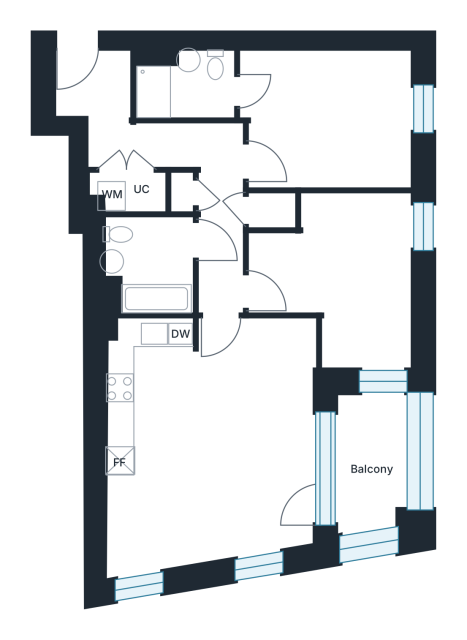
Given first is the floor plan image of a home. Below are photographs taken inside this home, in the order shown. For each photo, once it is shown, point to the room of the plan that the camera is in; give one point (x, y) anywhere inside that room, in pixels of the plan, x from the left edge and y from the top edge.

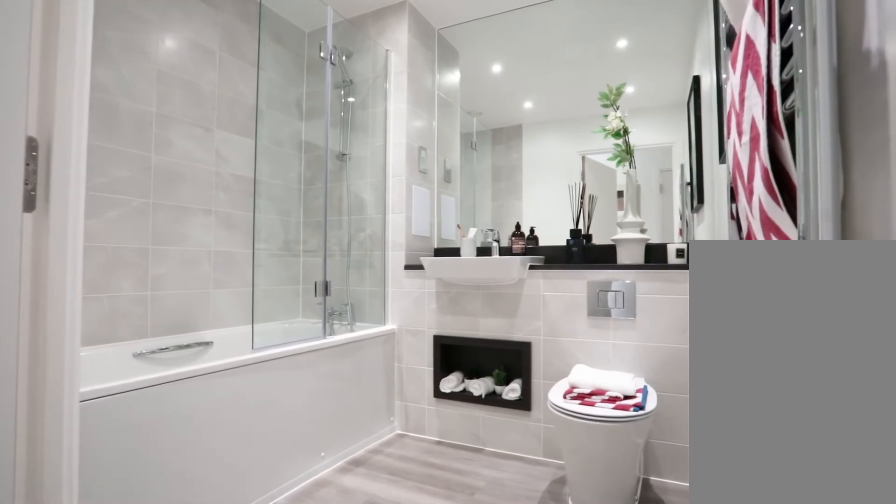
(151, 263)
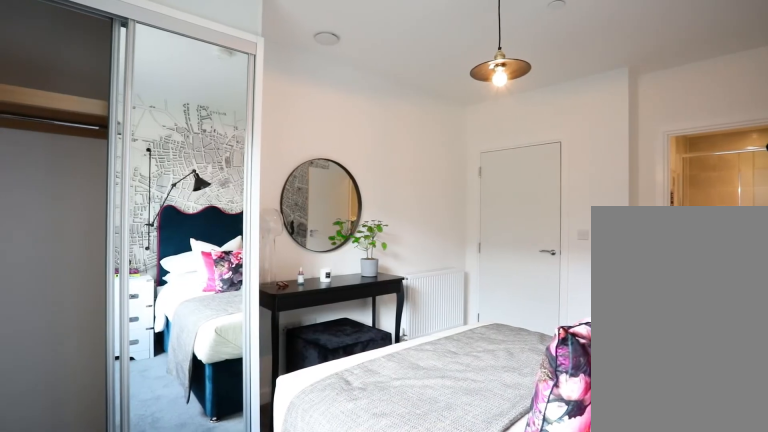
(328, 118)
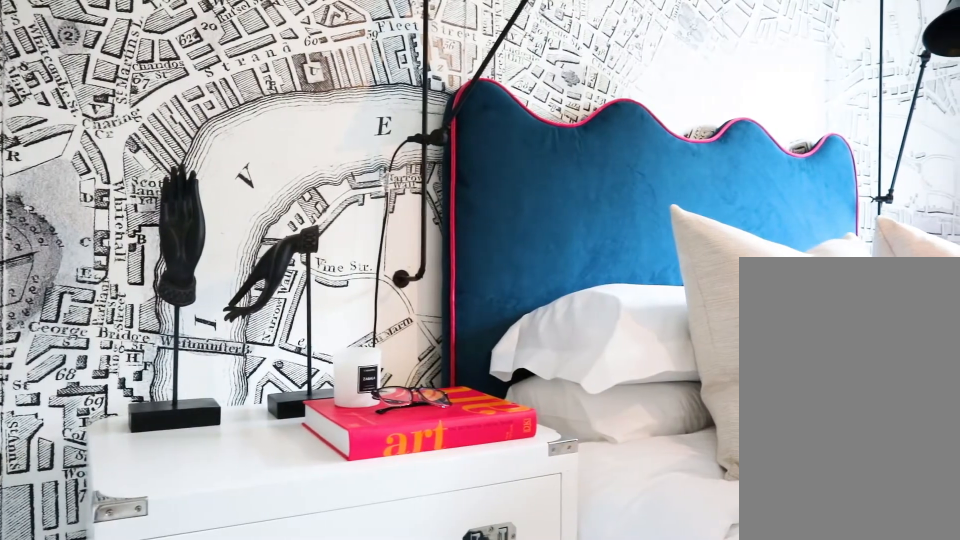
(328, 118)
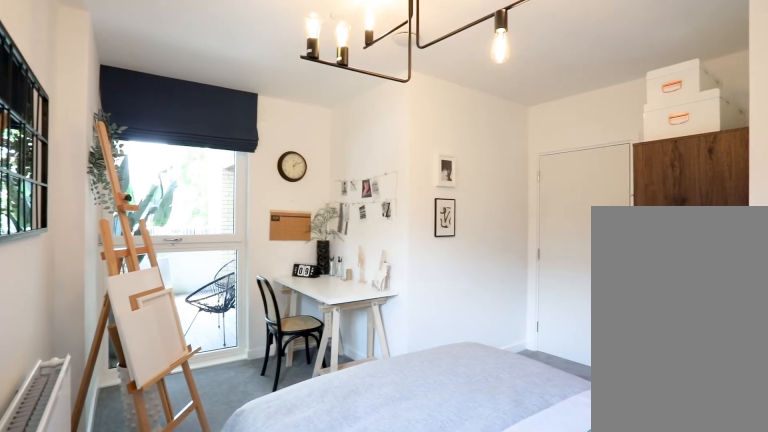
(343, 277)
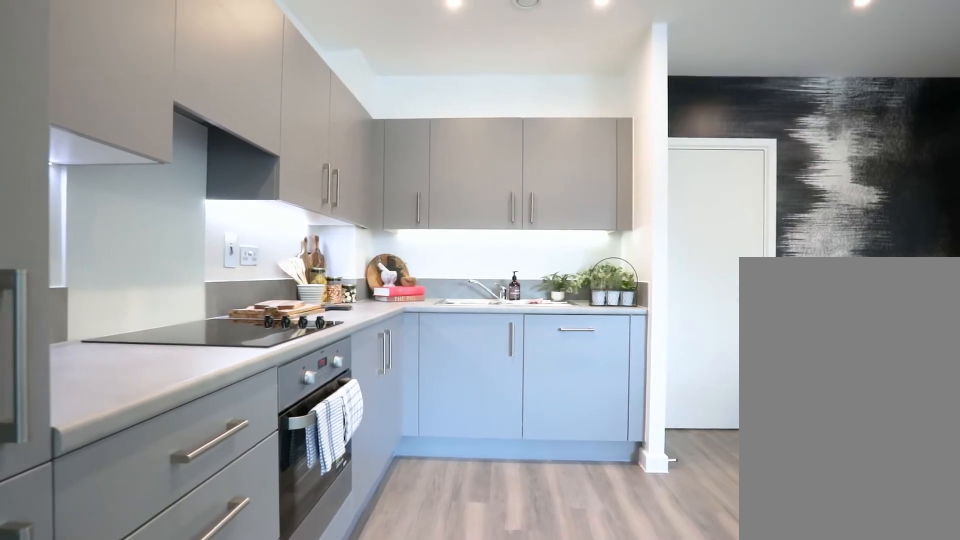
(207, 443)
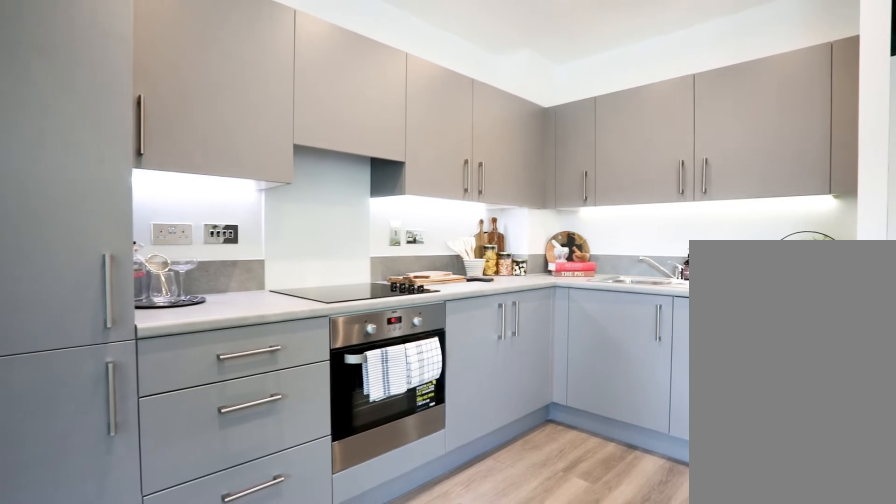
(207, 442)
